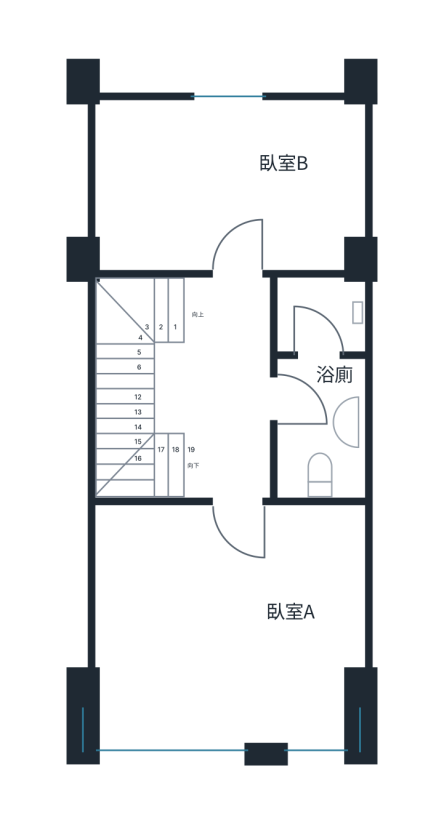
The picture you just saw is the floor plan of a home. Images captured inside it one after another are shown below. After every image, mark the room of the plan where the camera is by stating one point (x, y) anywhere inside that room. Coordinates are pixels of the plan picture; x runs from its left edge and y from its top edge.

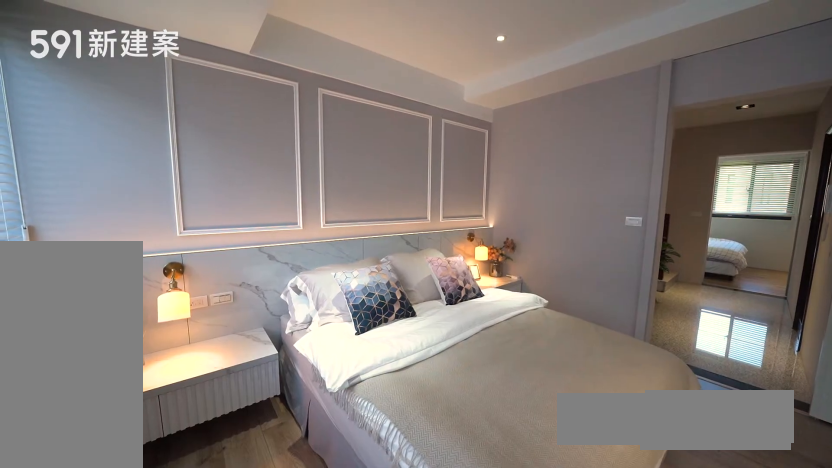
(230, 627)
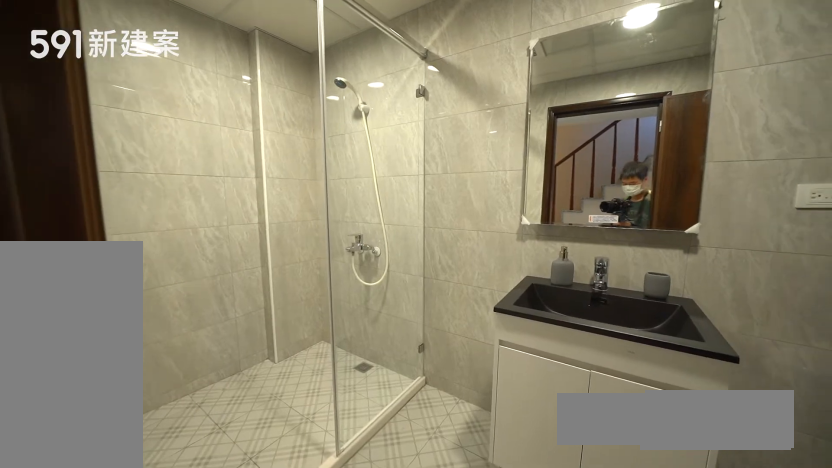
(318, 387)
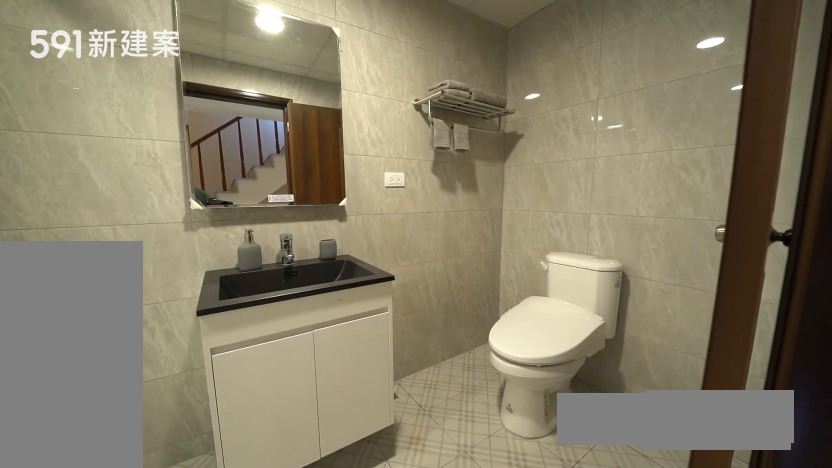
(318, 387)
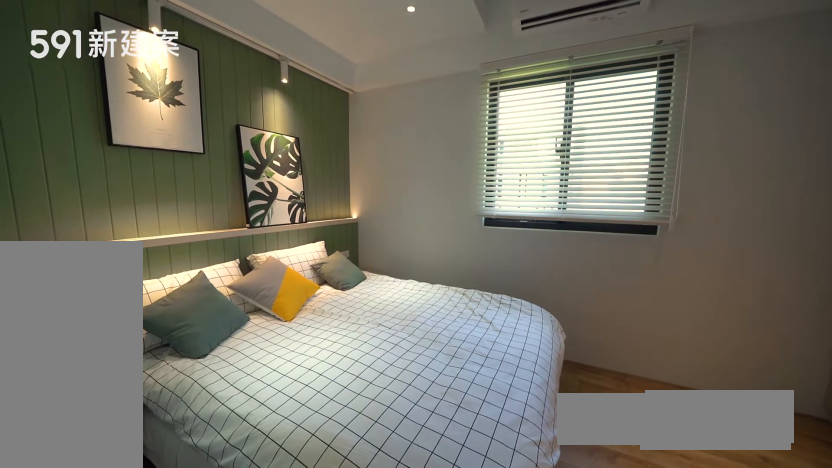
(229, 184)
